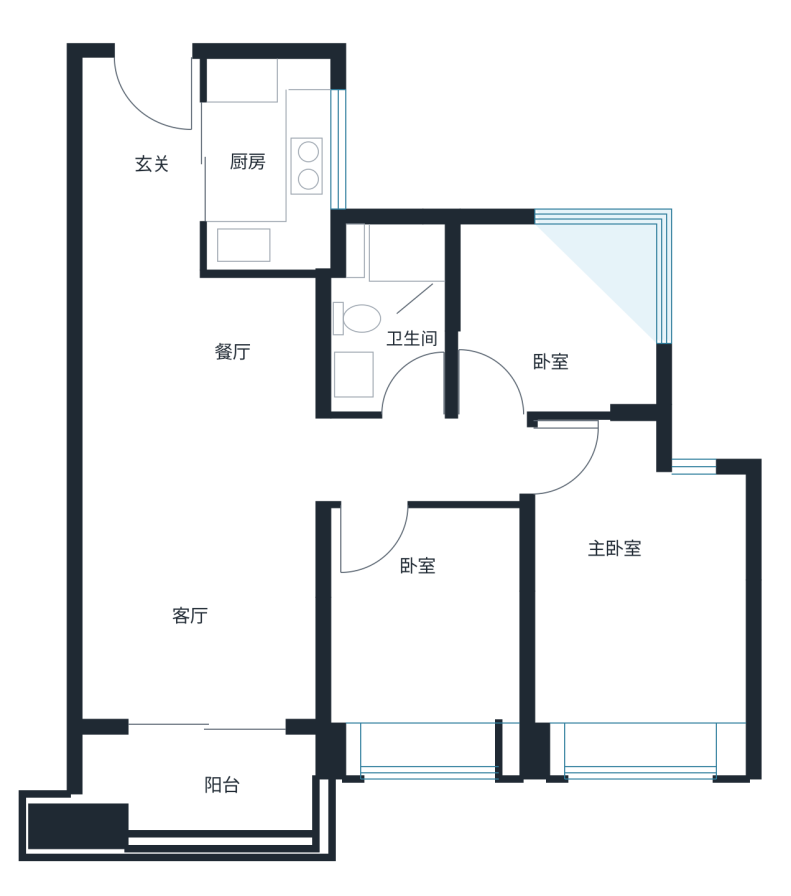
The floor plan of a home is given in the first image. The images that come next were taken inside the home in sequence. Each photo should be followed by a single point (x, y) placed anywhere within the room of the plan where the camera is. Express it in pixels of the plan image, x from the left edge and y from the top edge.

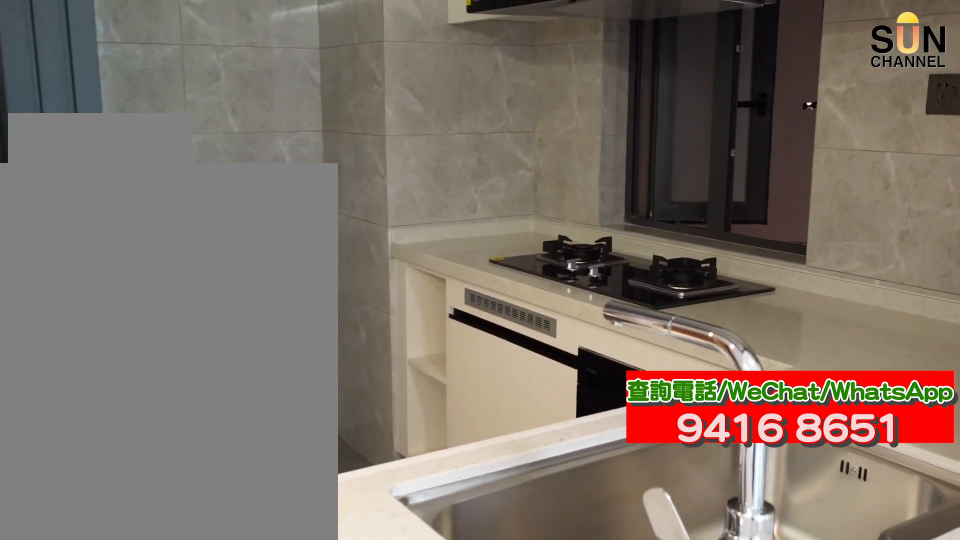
(268, 161)
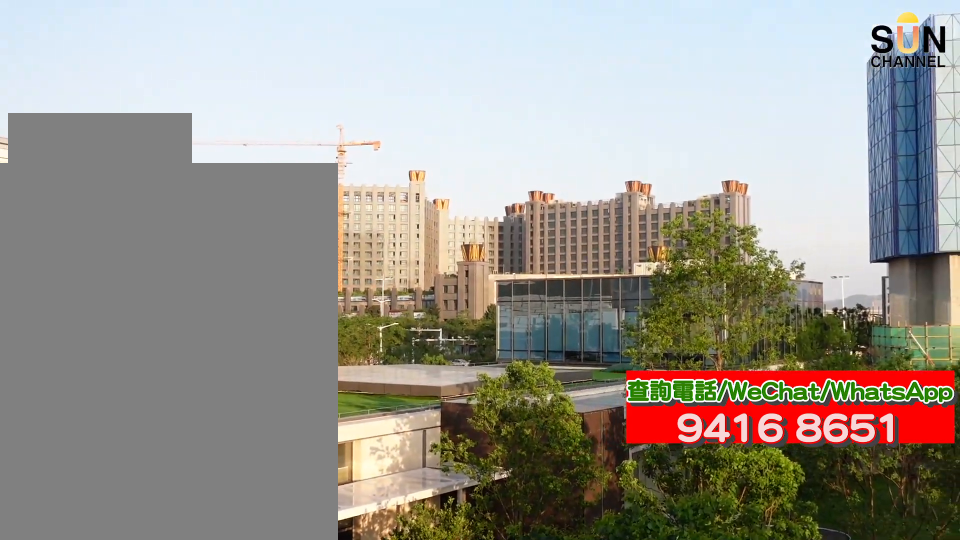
(201, 787)
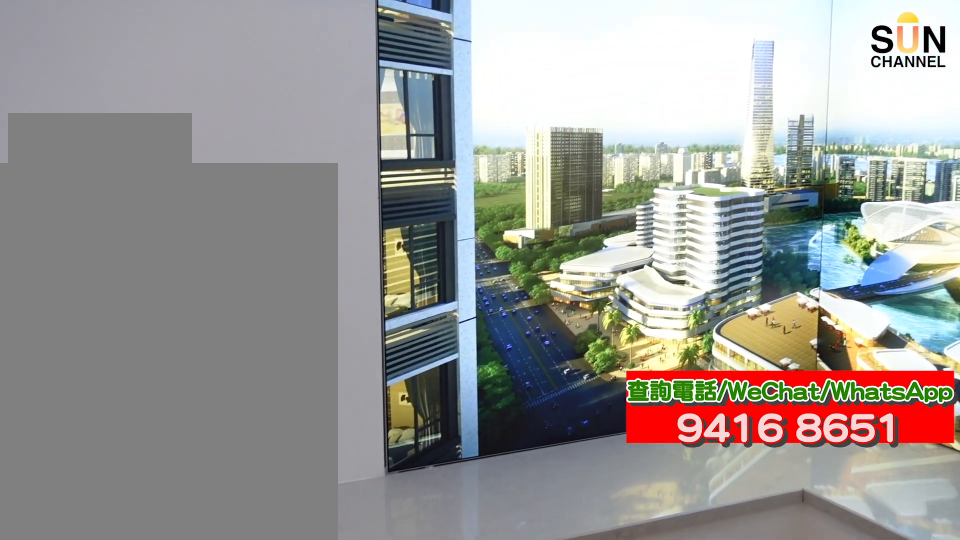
(558, 315)
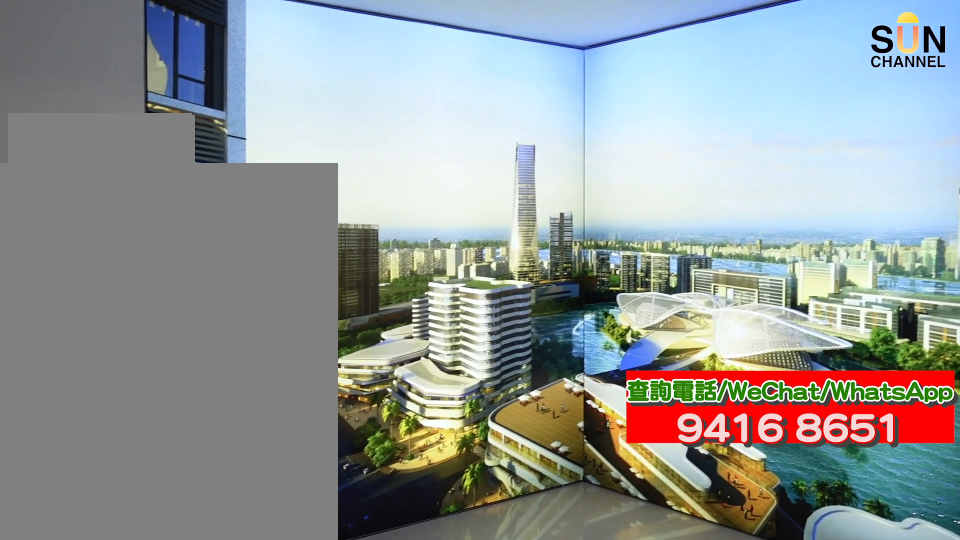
(558, 315)
